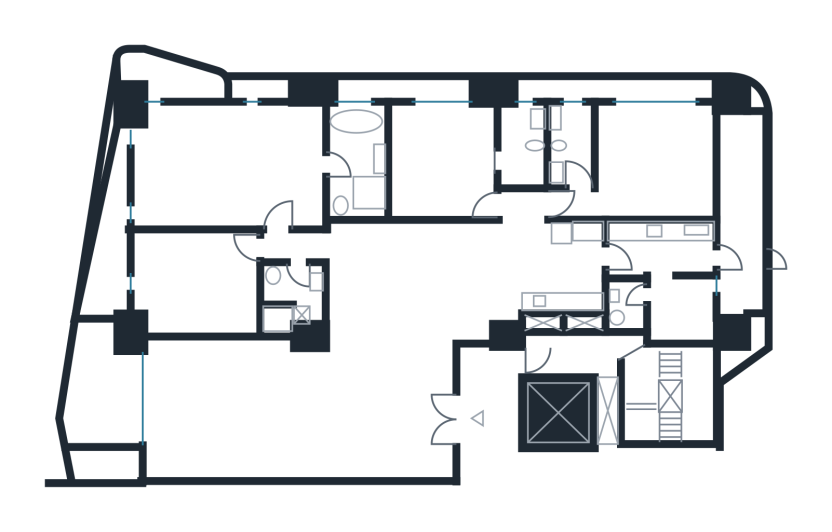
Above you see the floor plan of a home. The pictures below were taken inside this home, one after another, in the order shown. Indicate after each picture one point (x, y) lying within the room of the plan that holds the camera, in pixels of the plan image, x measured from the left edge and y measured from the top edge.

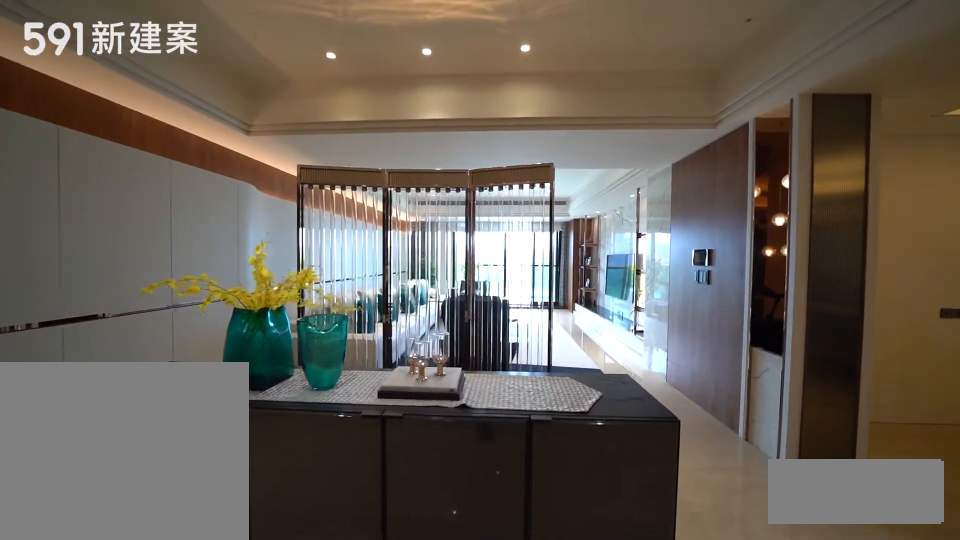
(405, 416)
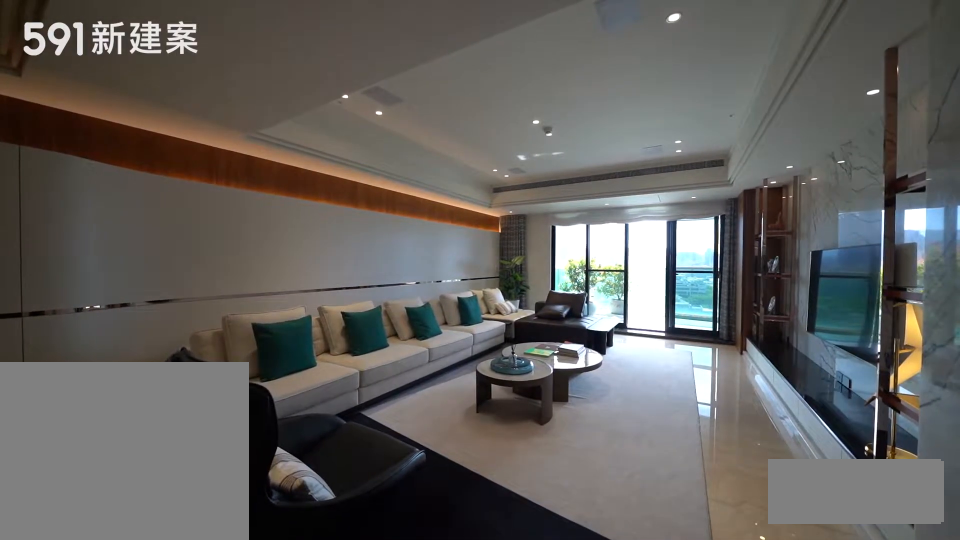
(252, 412)
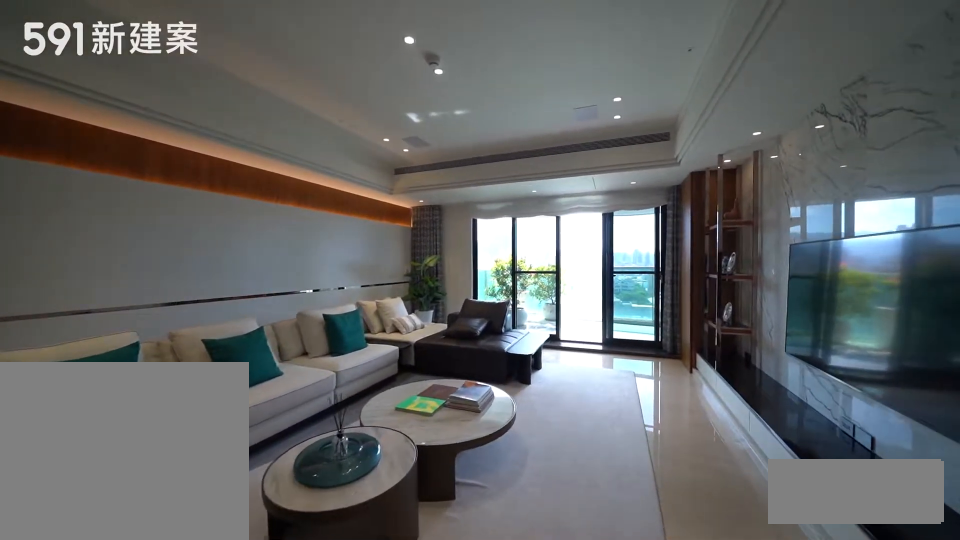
(252, 412)
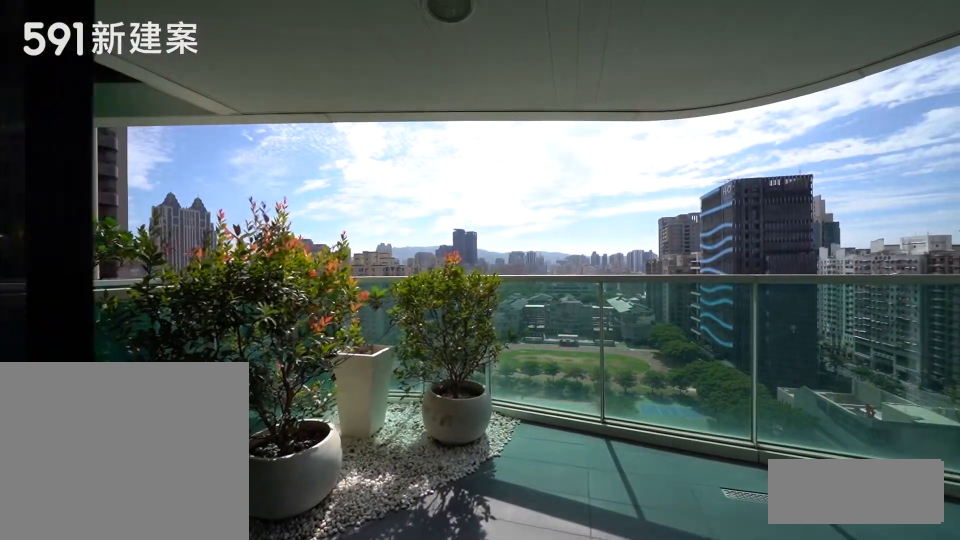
(101, 390)
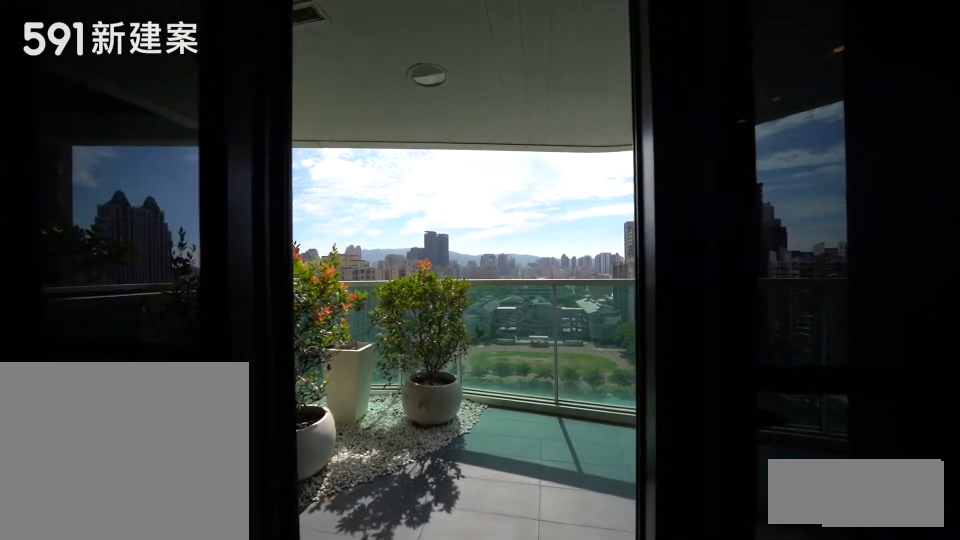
(101, 390)
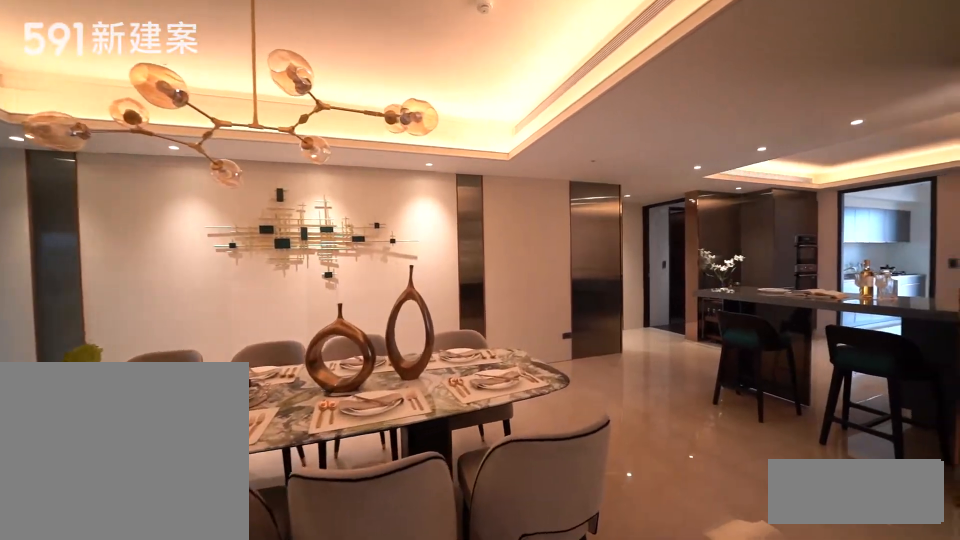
(416, 284)
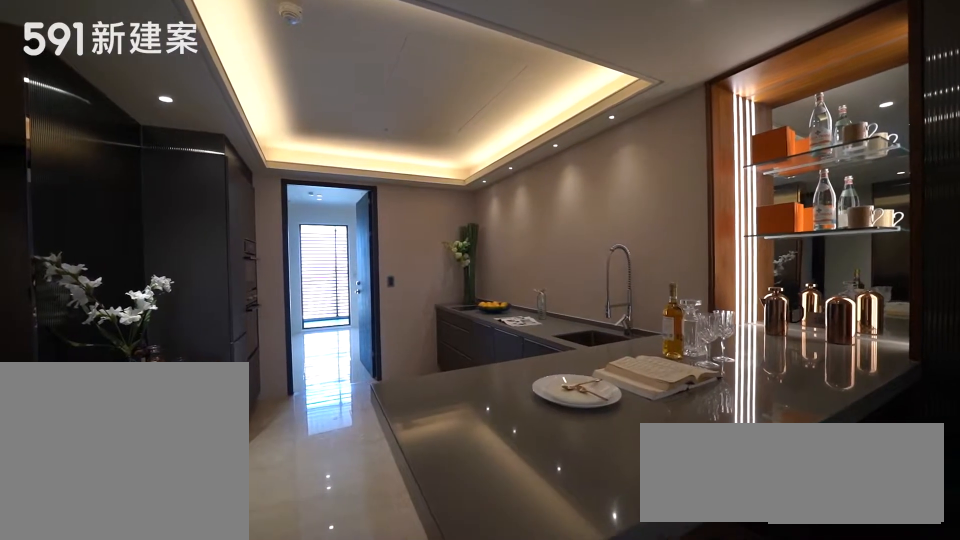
(568, 265)
